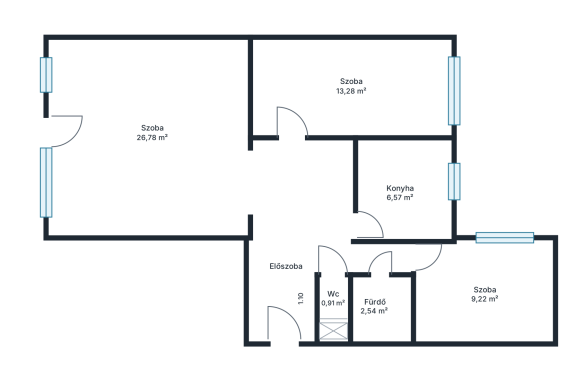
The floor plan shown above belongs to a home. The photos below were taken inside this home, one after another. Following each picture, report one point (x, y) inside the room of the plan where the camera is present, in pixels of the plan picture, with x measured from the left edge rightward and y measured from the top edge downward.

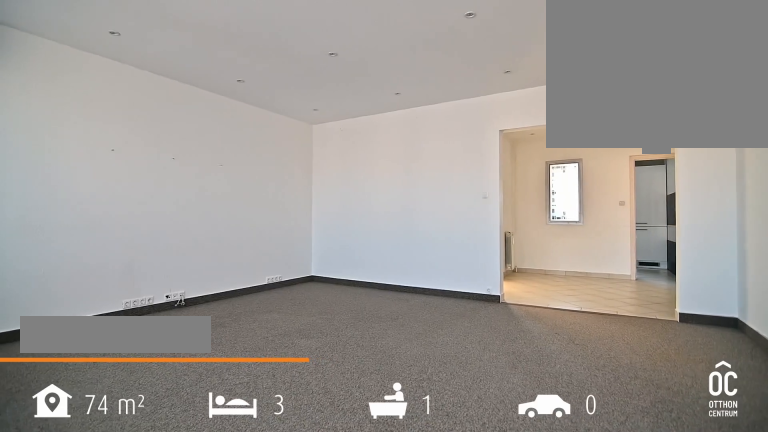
(151, 140)
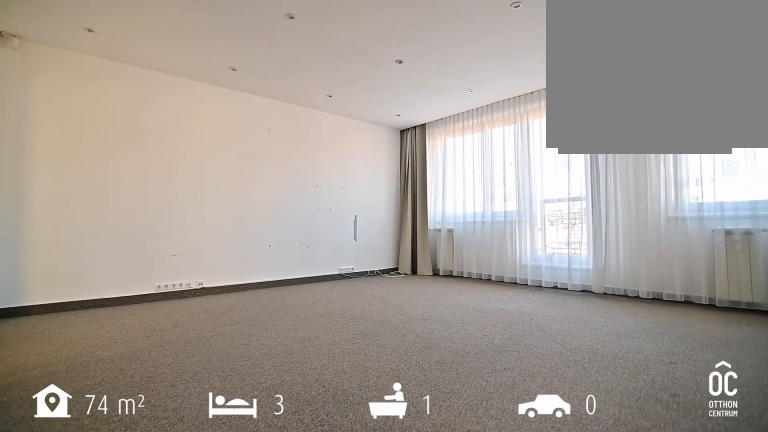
(151, 140)
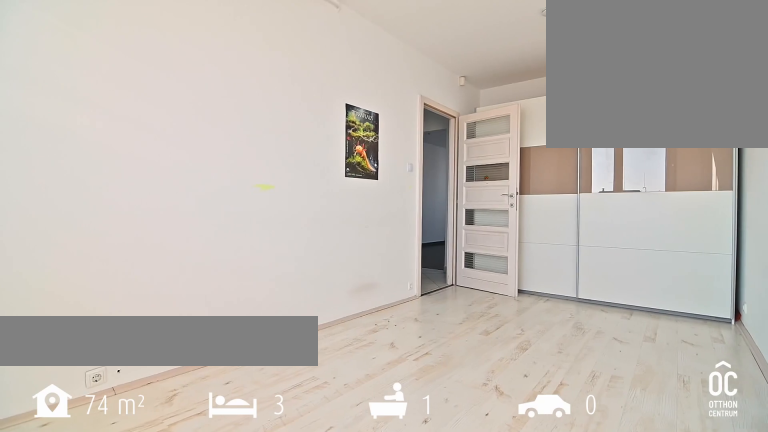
(349, 88)
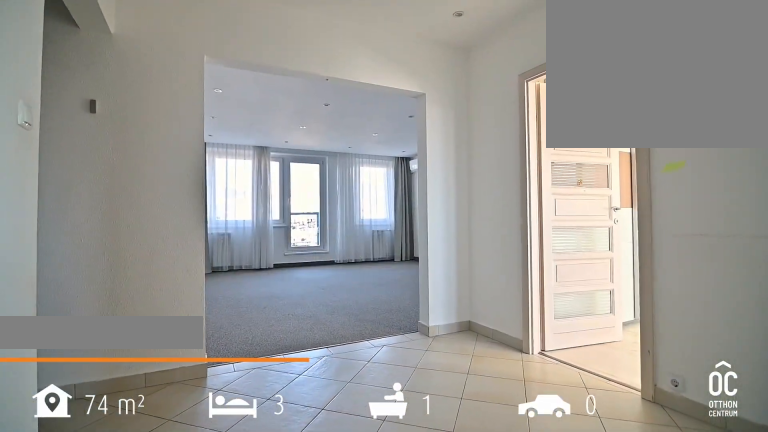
(300, 187)
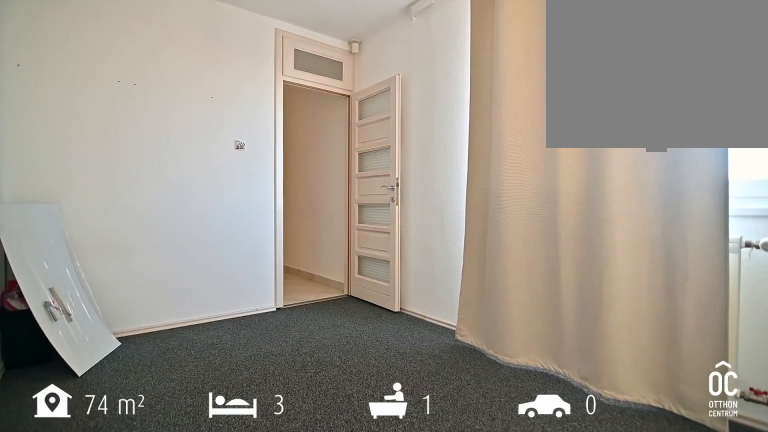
(481, 293)
